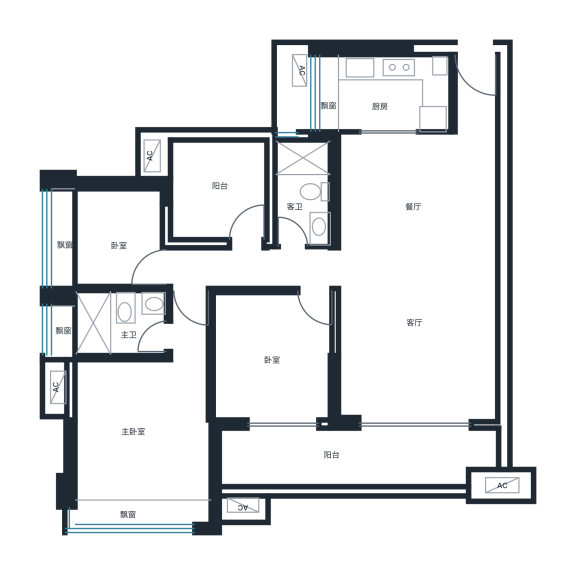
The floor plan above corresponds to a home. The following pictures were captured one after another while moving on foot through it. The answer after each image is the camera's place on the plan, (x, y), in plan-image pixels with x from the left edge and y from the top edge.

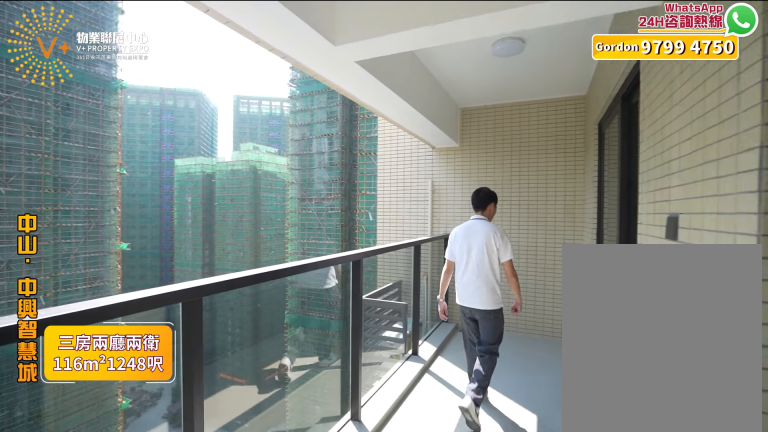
(407, 445)
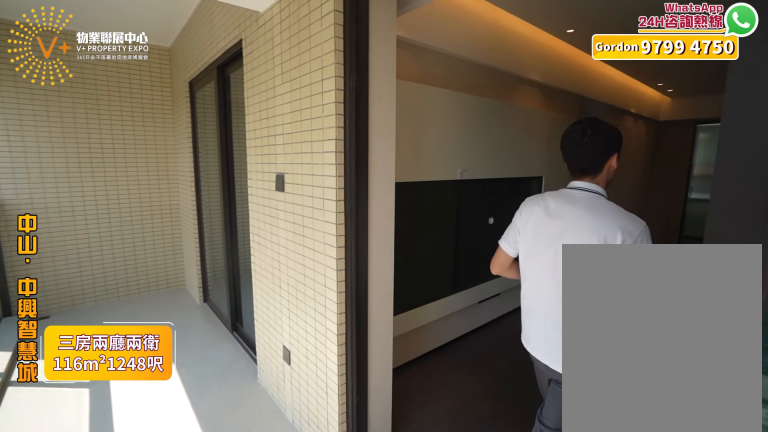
(405, 442)
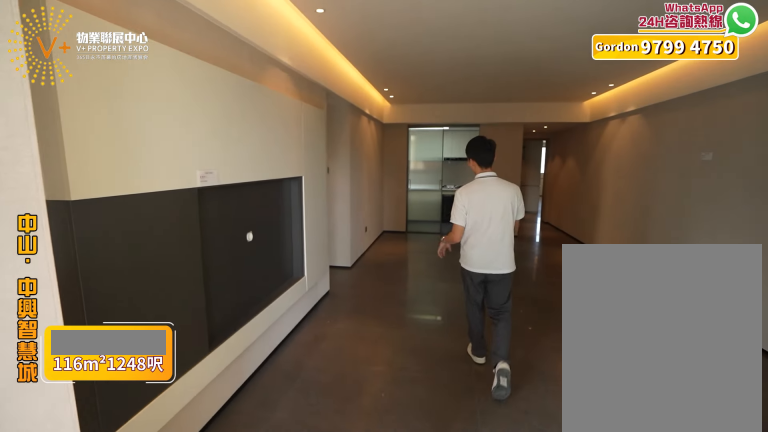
(404, 440)
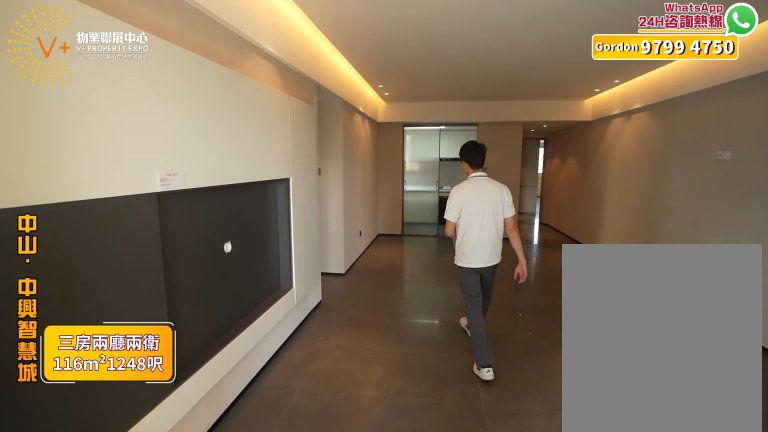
(405, 438)
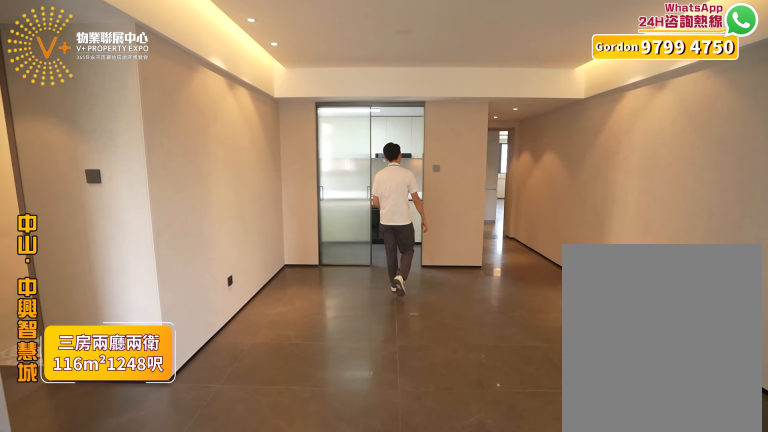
(438, 264)
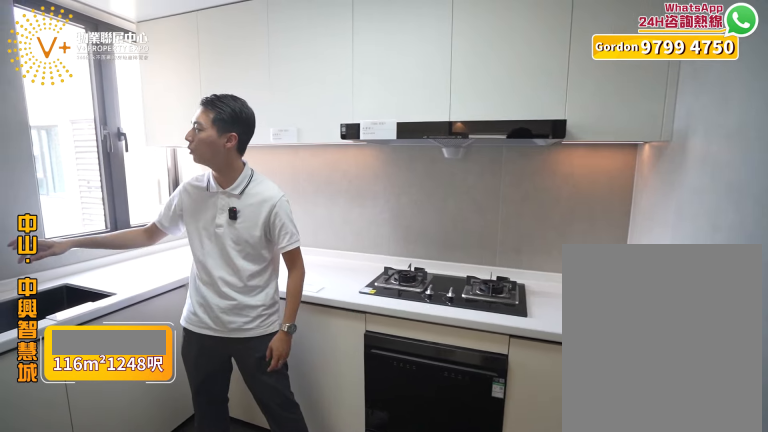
(388, 90)
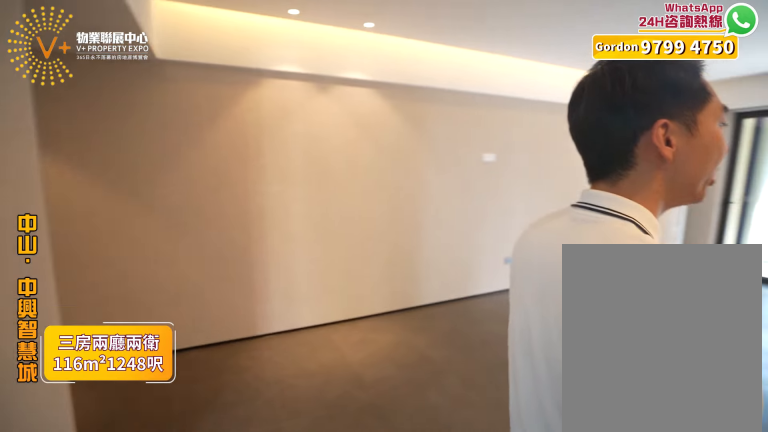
(390, 95)
